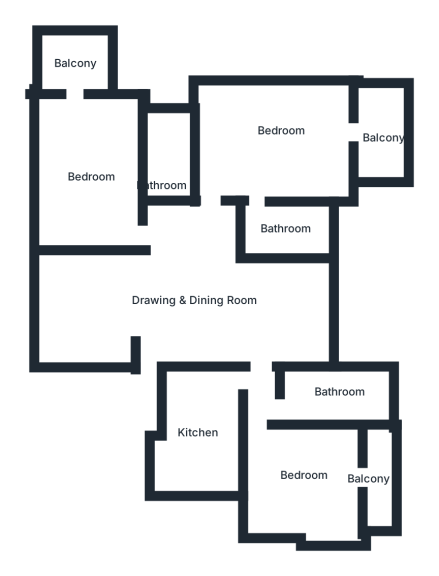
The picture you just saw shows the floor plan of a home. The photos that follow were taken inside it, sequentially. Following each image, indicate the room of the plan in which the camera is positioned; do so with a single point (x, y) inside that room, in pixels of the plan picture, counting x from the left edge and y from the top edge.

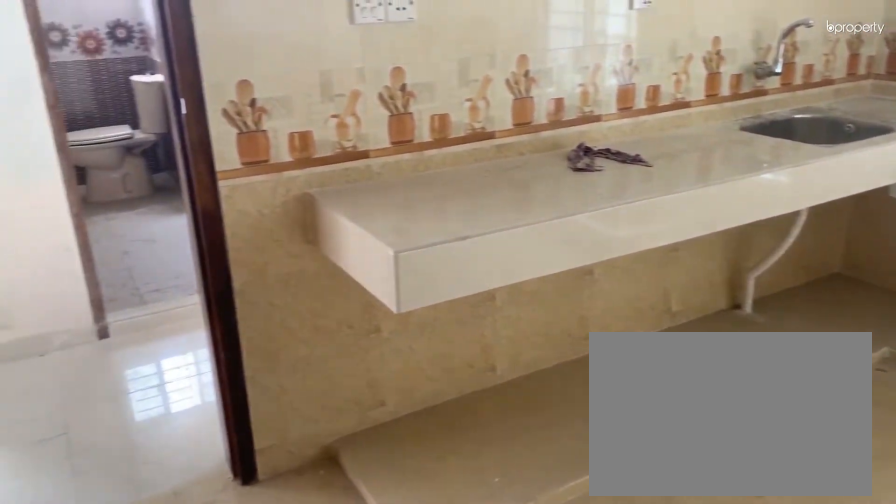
(197, 429)
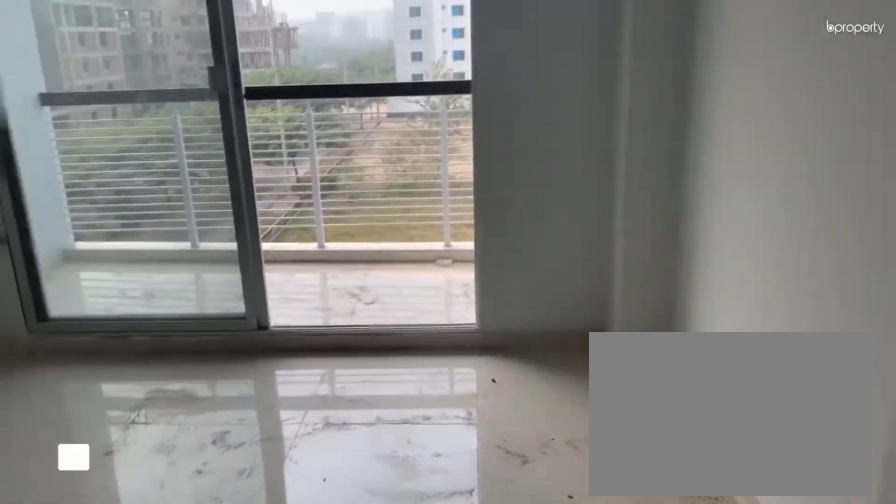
(316, 481)
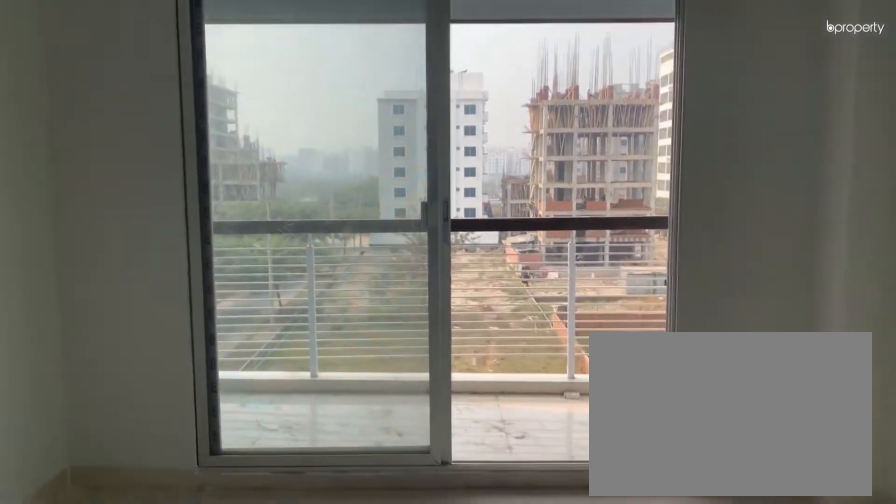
(316, 481)
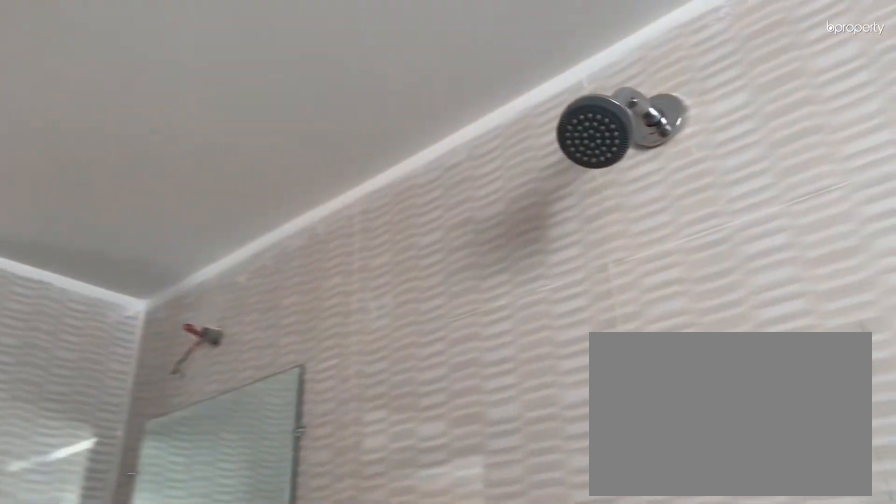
(325, 392)
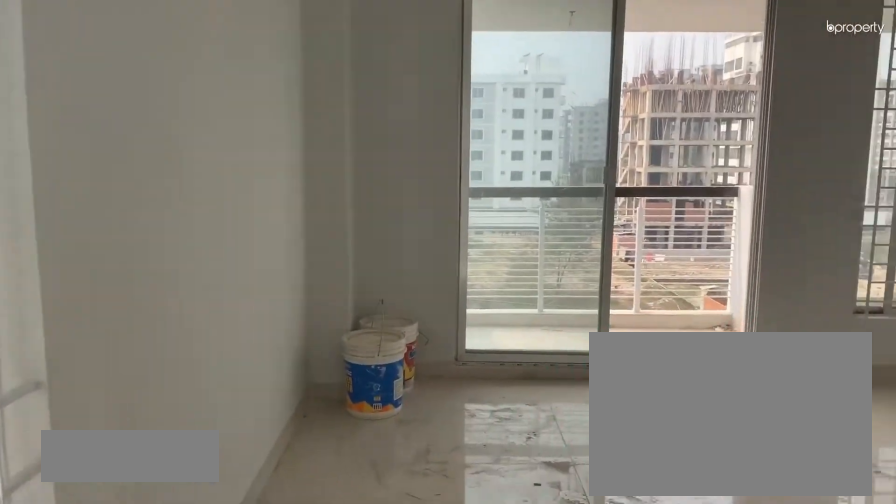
(273, 151)
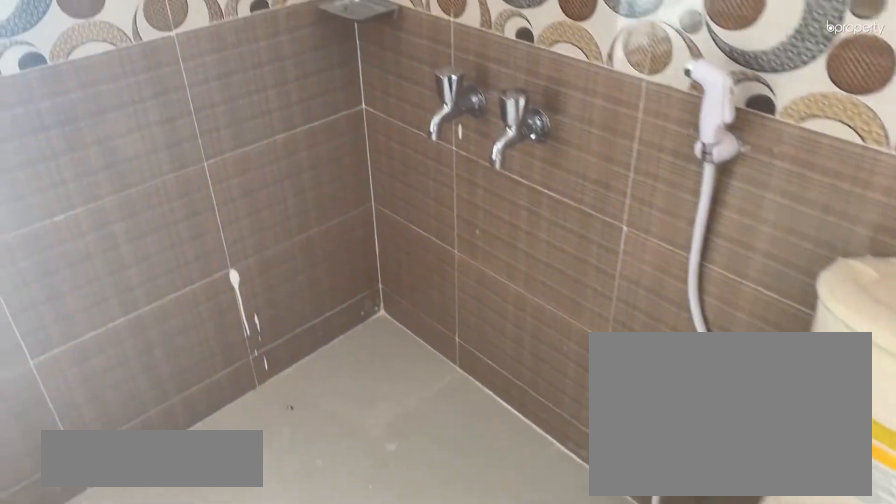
(281, 228)
